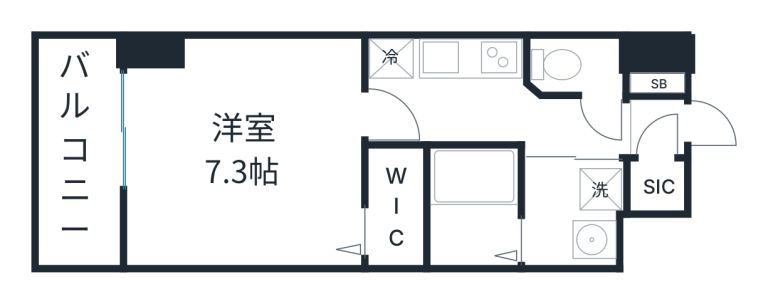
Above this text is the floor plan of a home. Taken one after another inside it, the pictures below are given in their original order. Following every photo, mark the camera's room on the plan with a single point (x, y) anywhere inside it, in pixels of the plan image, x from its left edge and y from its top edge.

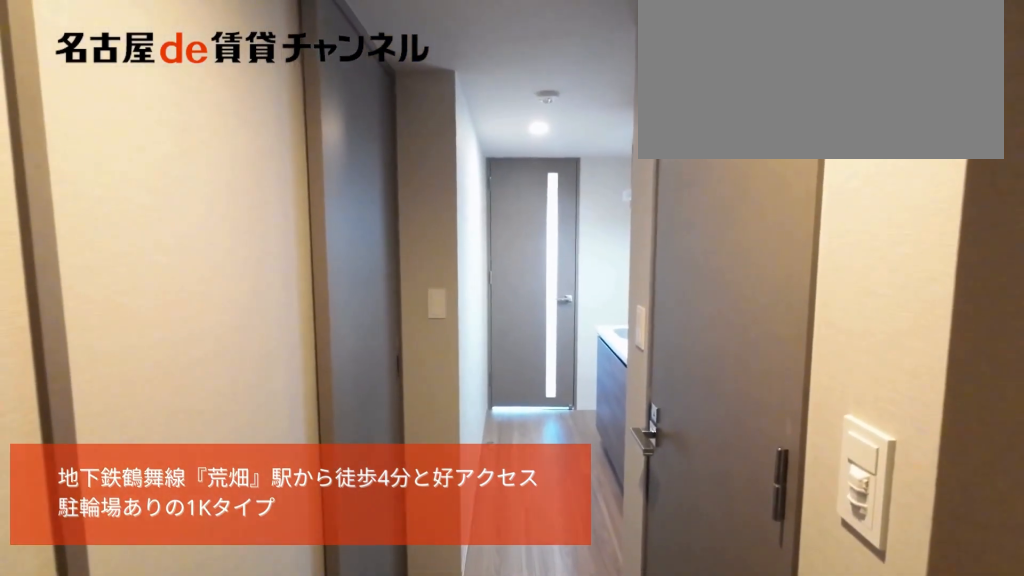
(657, 127)
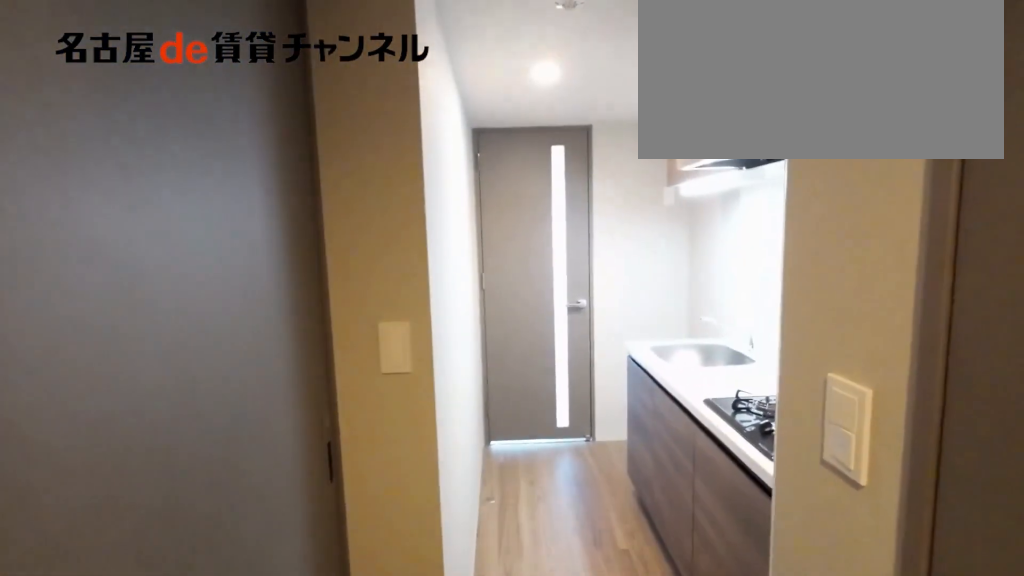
(494, 115)
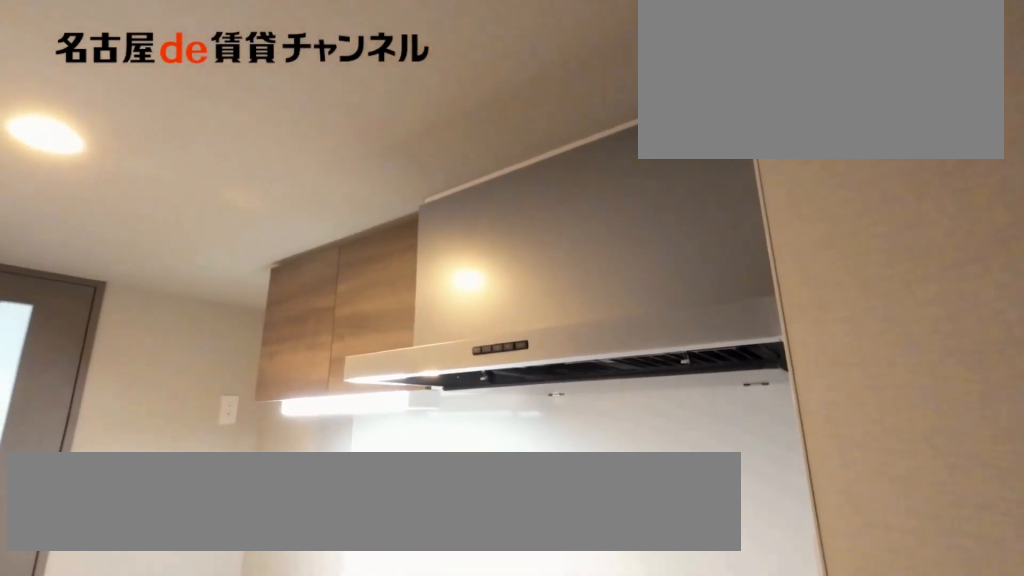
(445, 58)
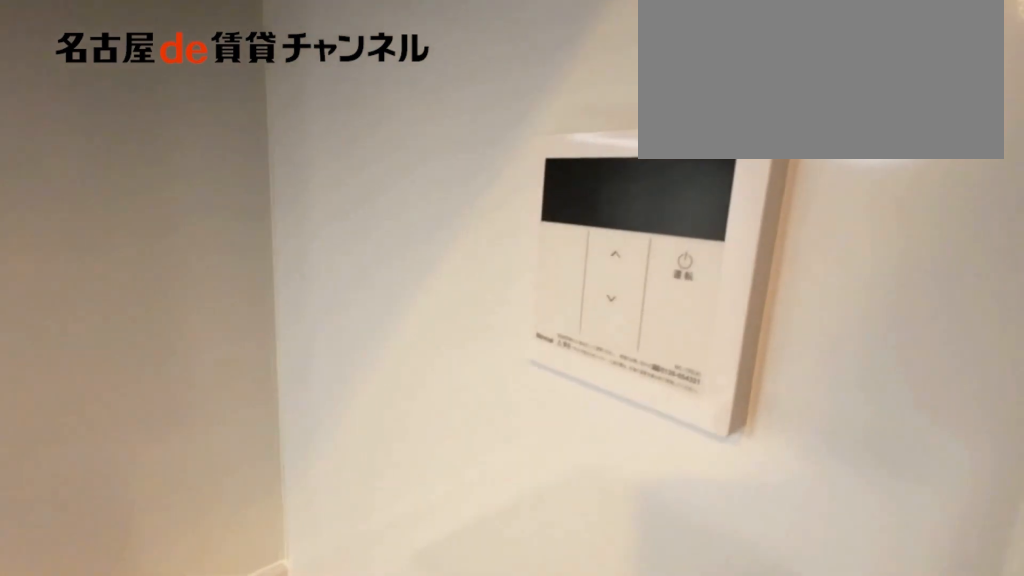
(445, 58)
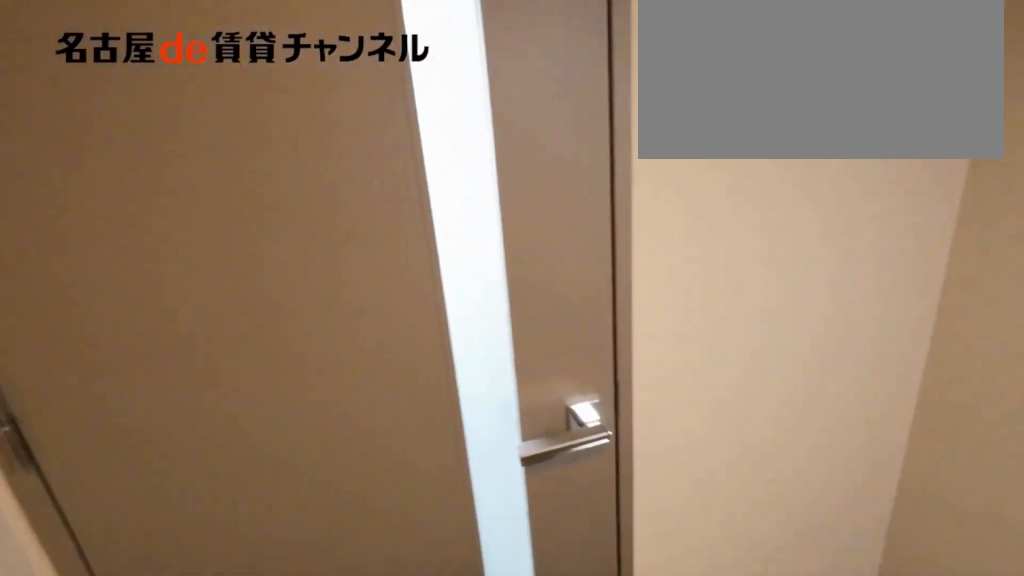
(492, 116)
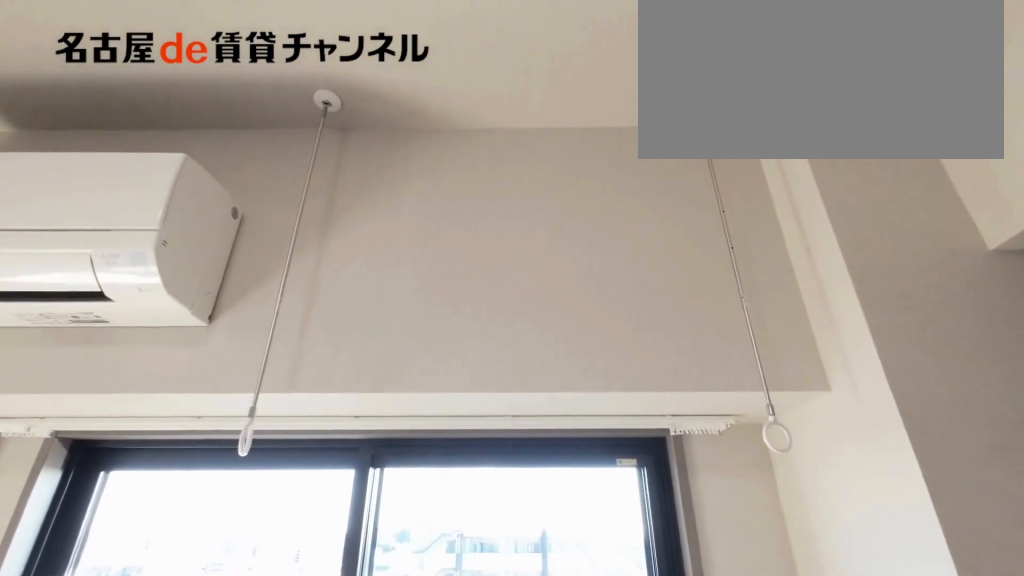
(247, 155)
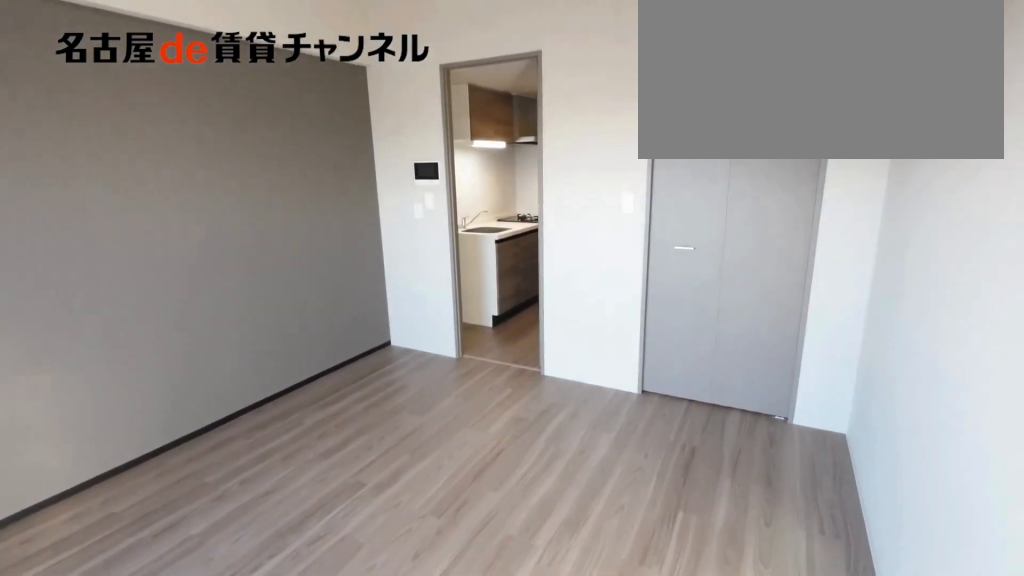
(247, 155)
